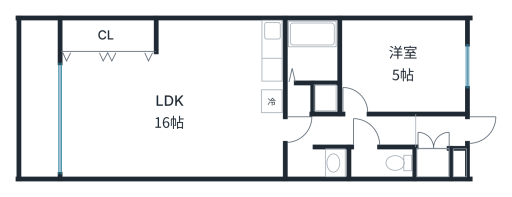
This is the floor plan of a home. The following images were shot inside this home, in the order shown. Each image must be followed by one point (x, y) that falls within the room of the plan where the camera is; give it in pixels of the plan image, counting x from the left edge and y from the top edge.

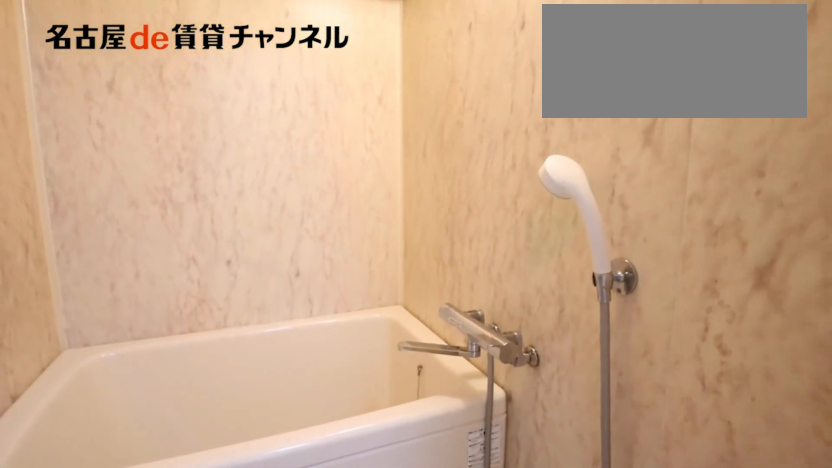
(312, 50)
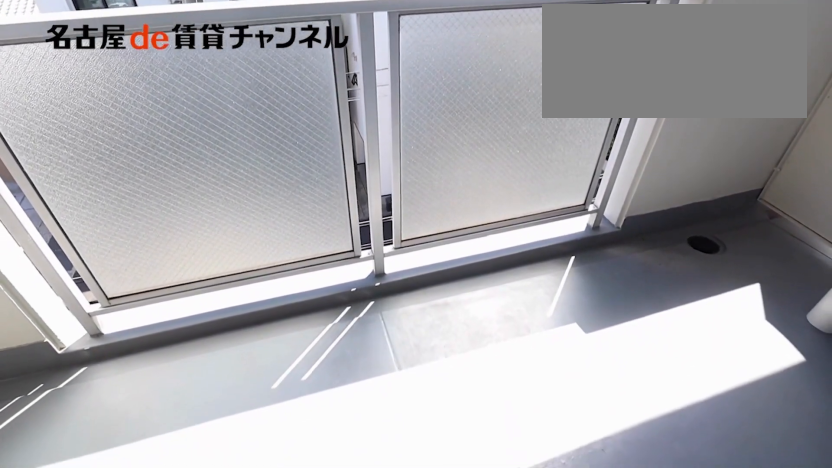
(39, 98)
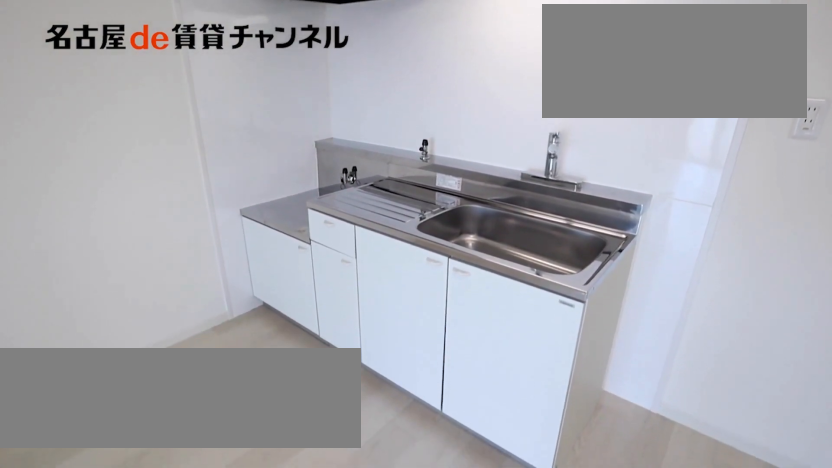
(267, 63)
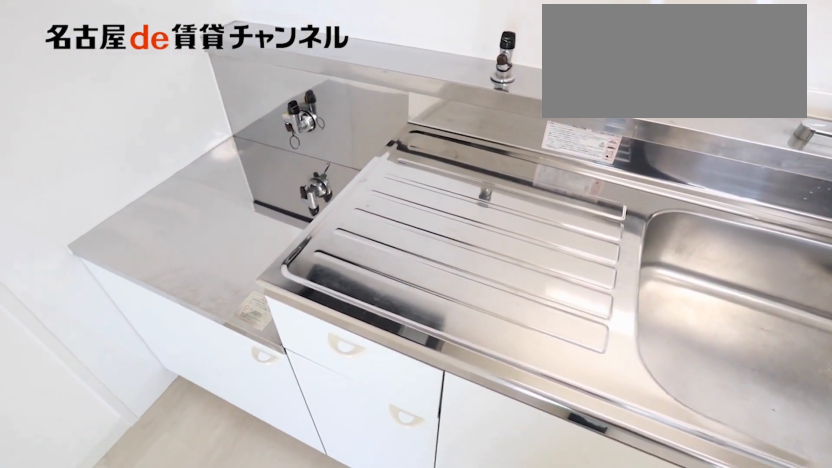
(267, 63)
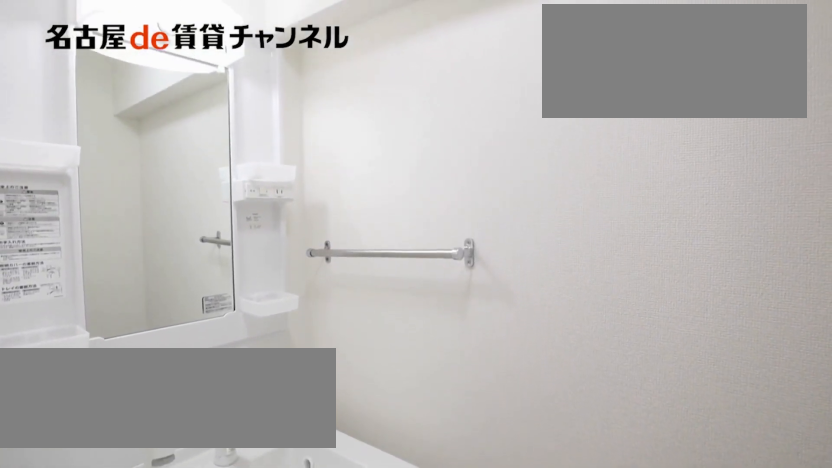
(317, 162)
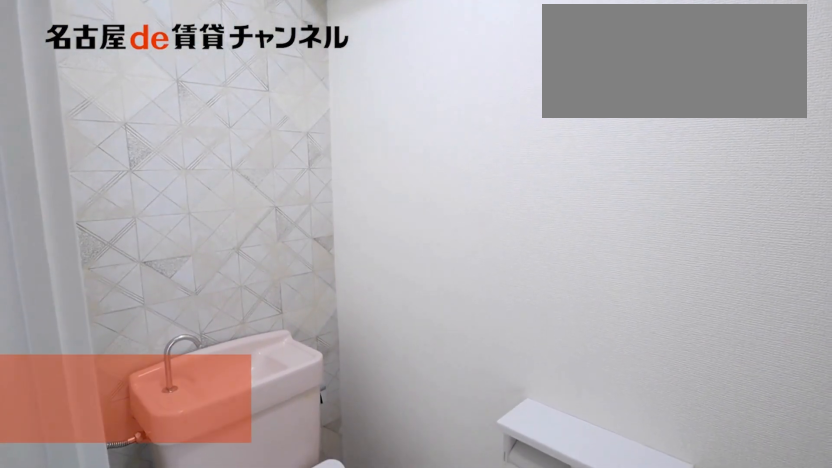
(381, 161)
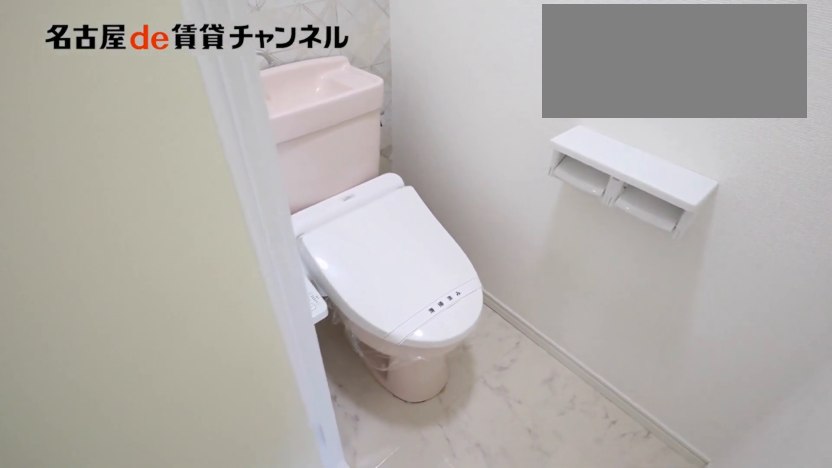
(381, 161)
